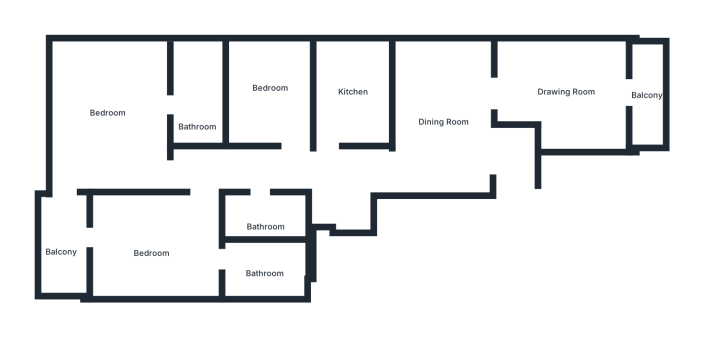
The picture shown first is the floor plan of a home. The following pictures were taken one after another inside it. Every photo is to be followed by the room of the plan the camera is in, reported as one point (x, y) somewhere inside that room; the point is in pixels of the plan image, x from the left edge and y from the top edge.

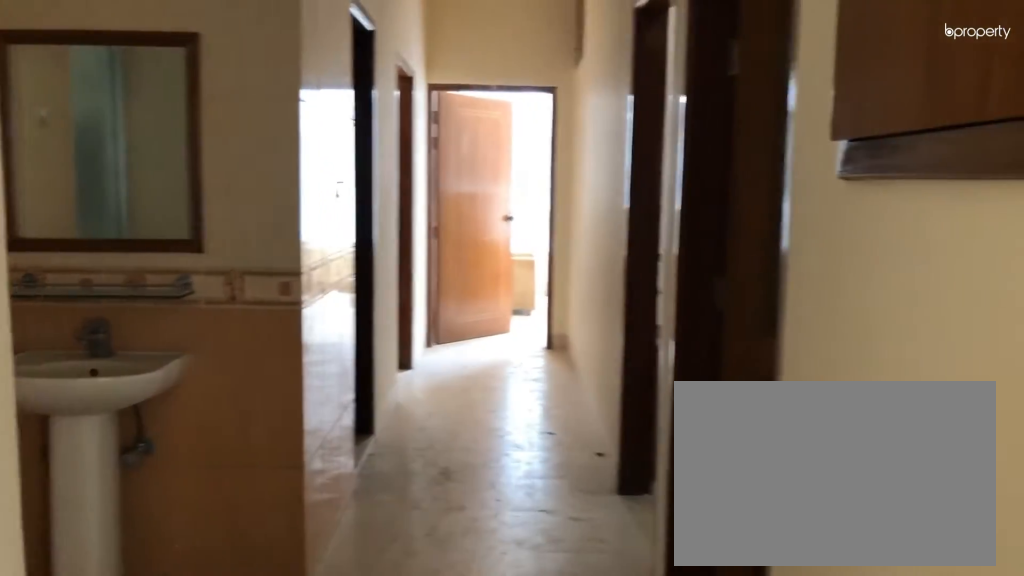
(447, 120)
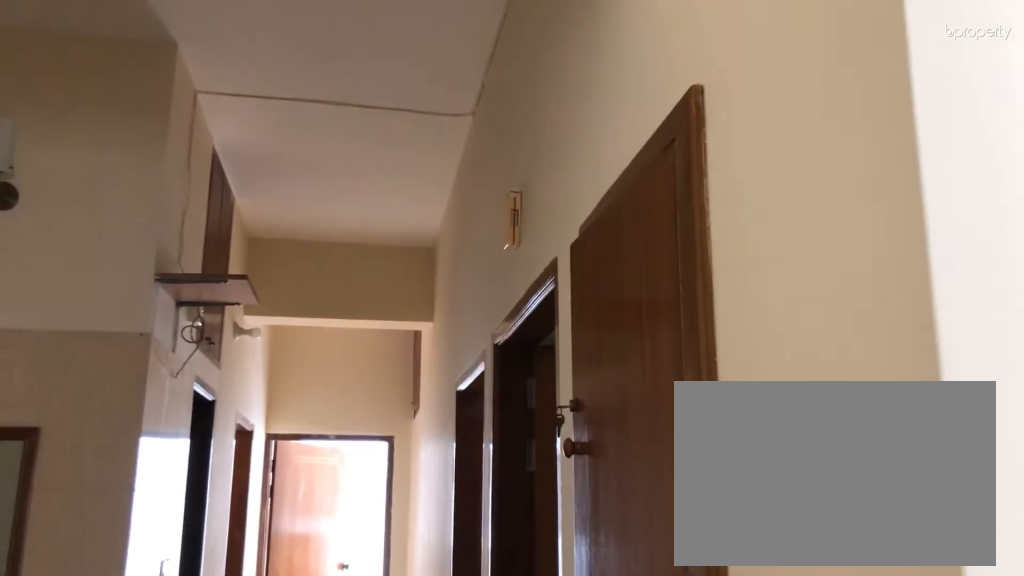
(447, 120)
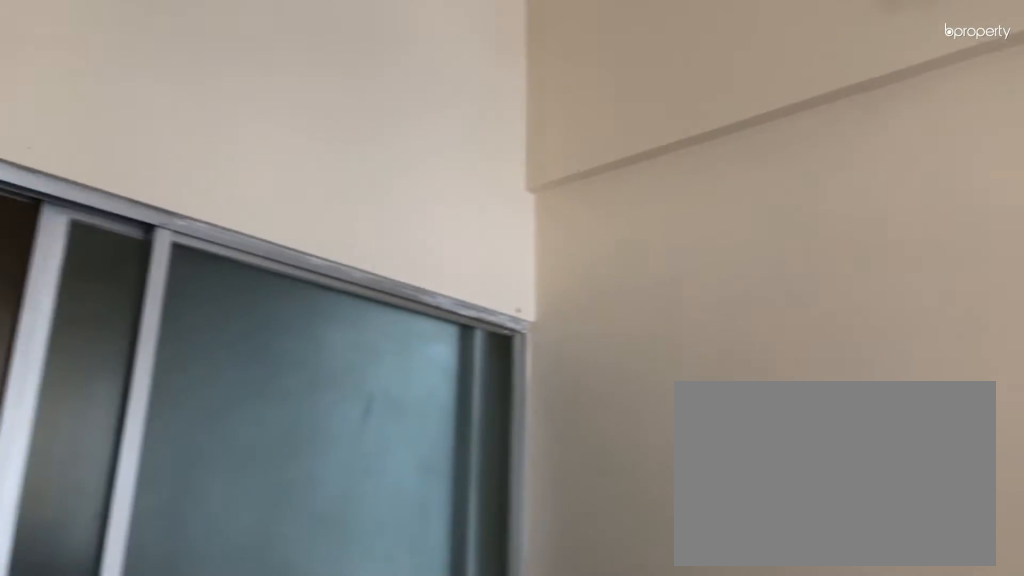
(571, 93)
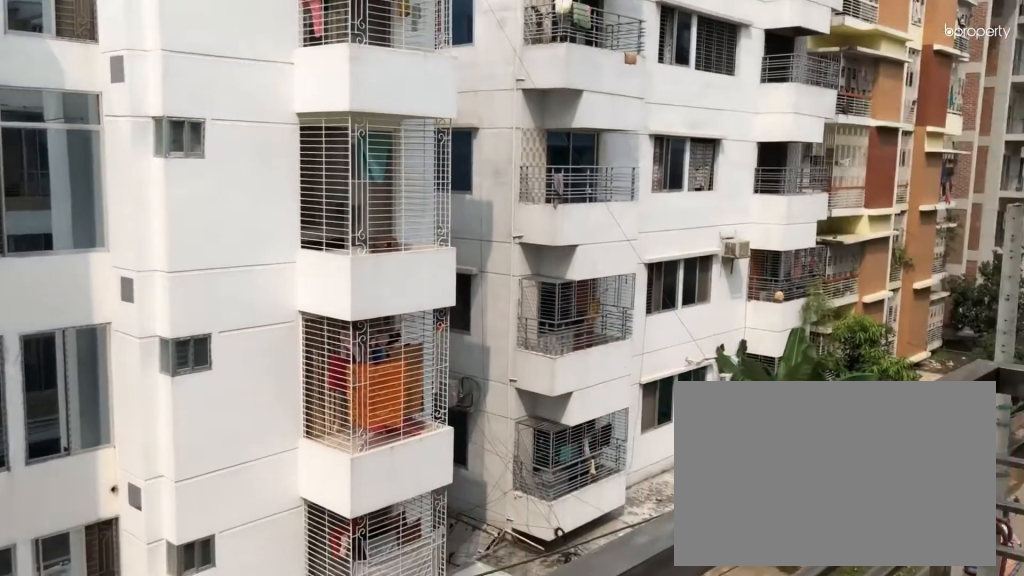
(649, 105)
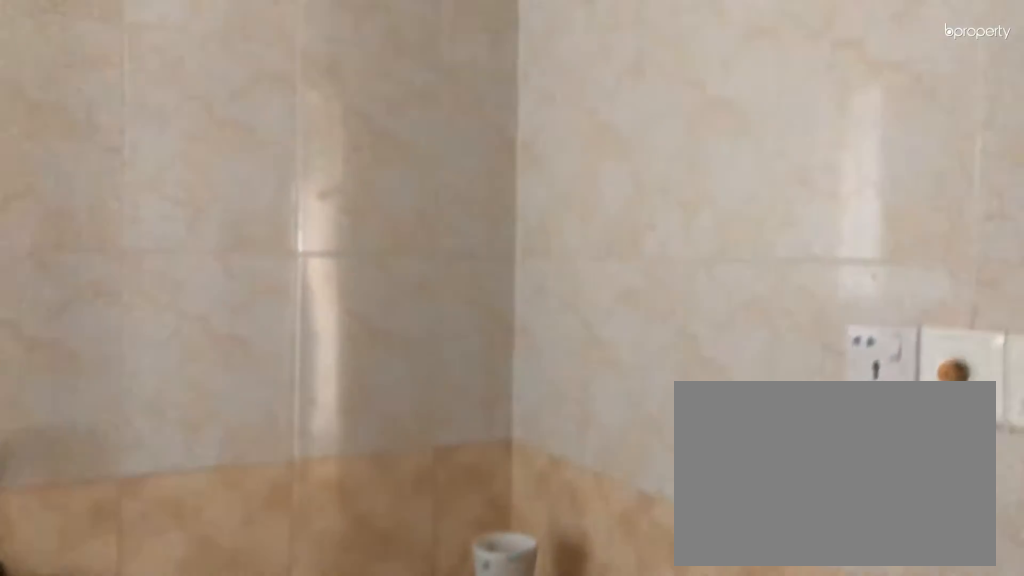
(357, 94)
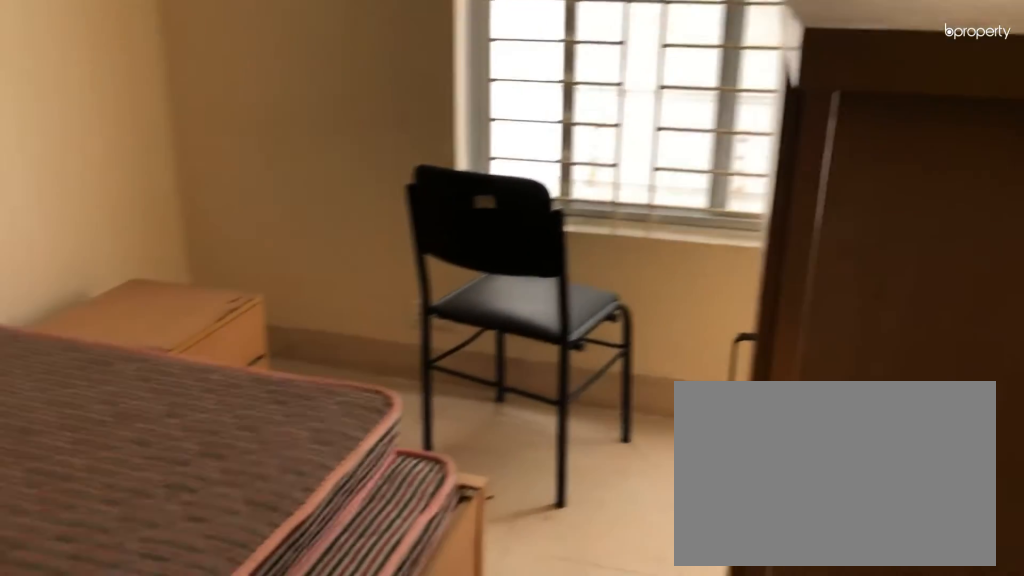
(275, 97)
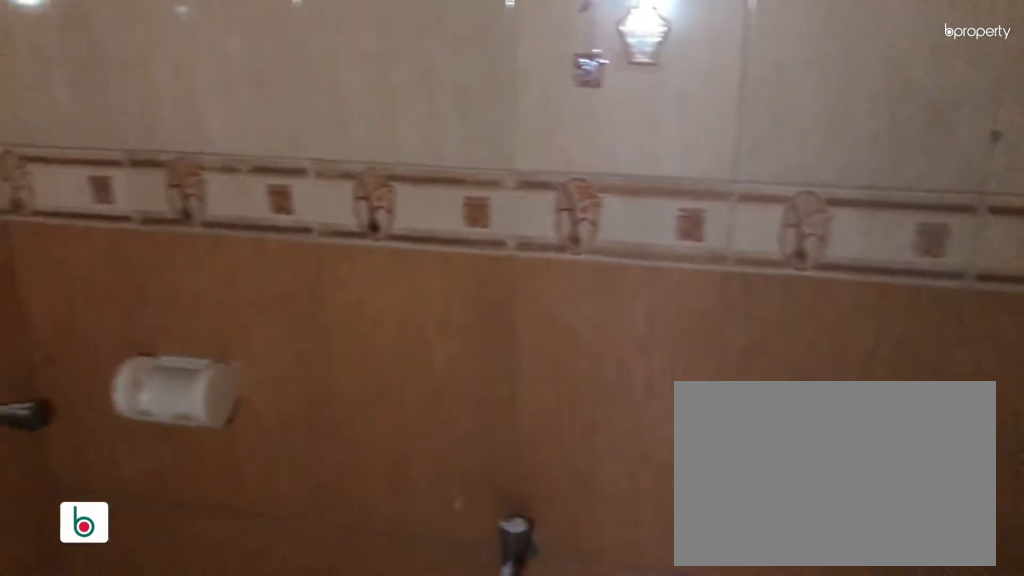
(268, 214)
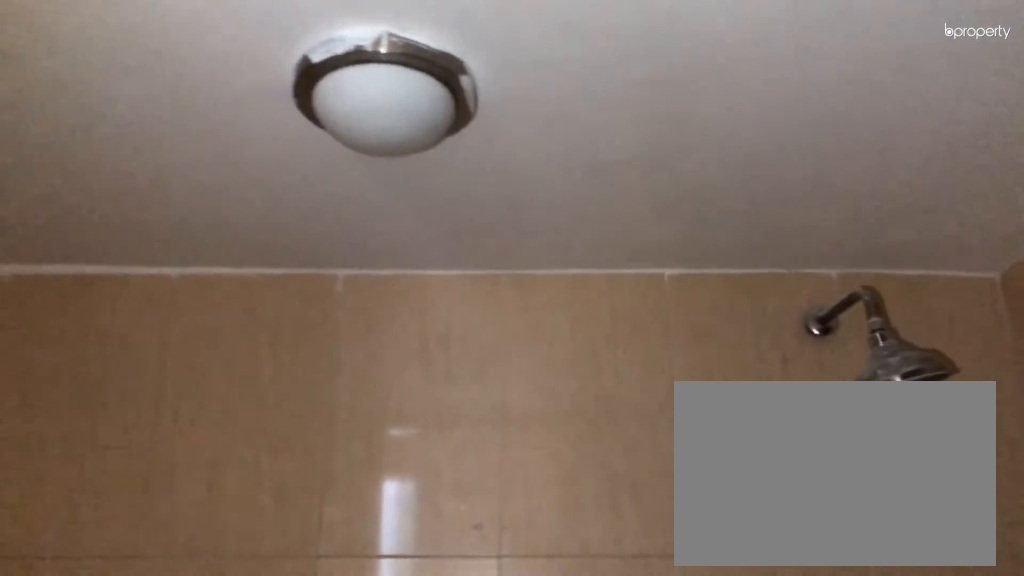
(268, 214)
